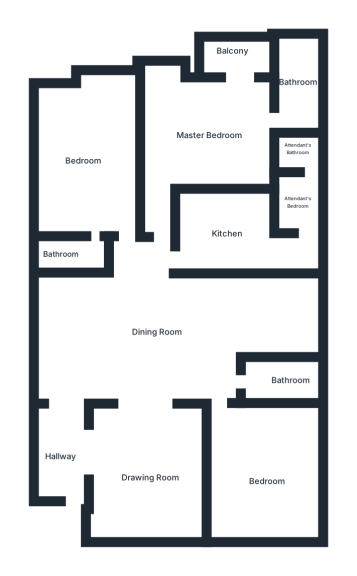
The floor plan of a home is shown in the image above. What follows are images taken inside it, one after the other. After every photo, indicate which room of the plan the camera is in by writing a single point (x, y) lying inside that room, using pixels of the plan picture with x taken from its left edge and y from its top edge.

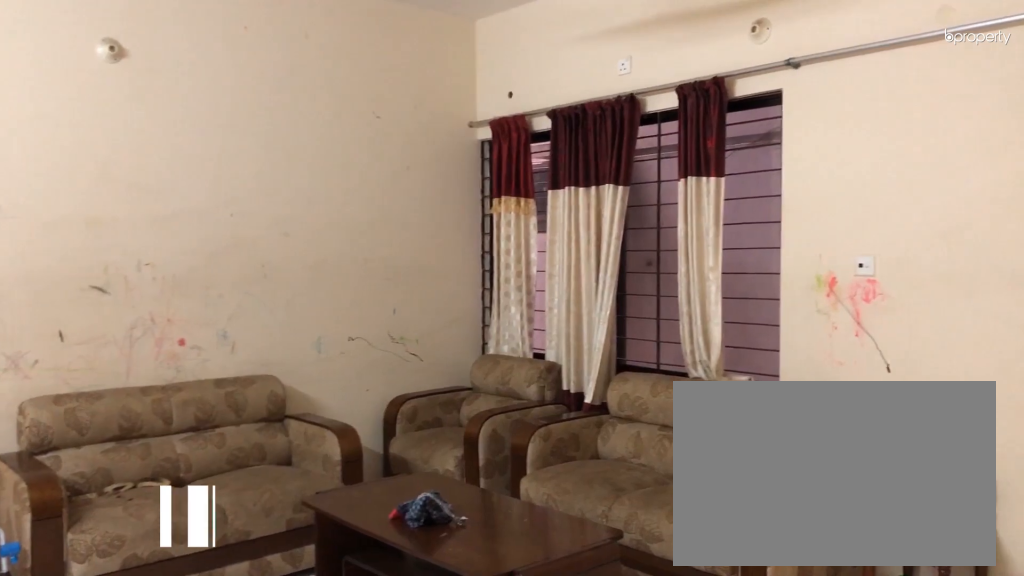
(143, 471)
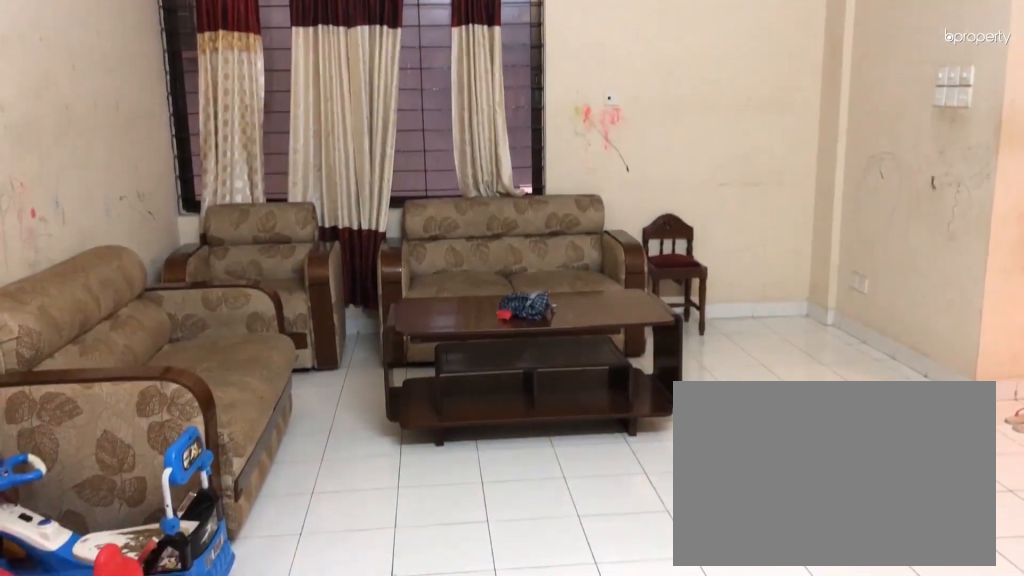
(142, 471)
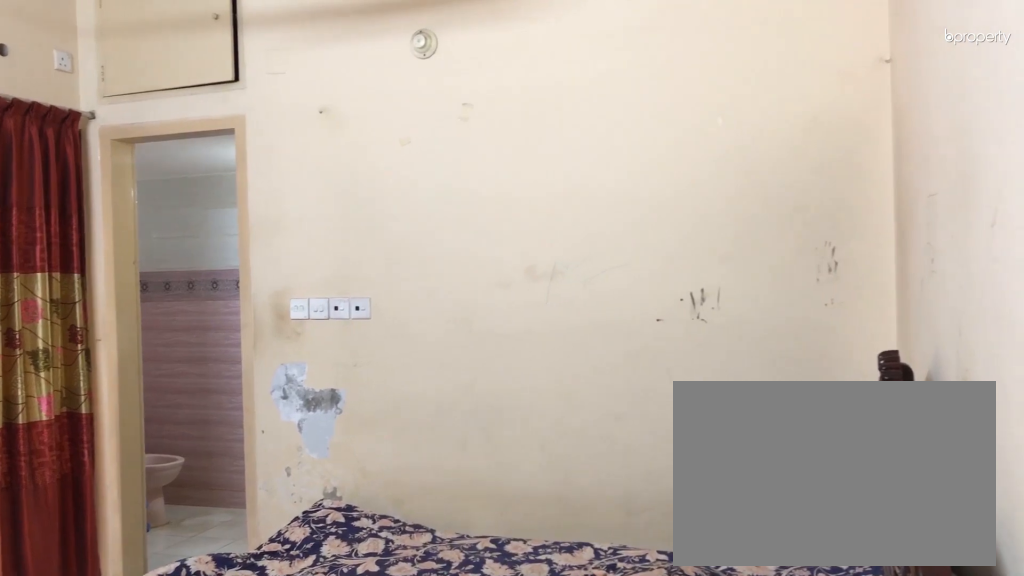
(204, 137)
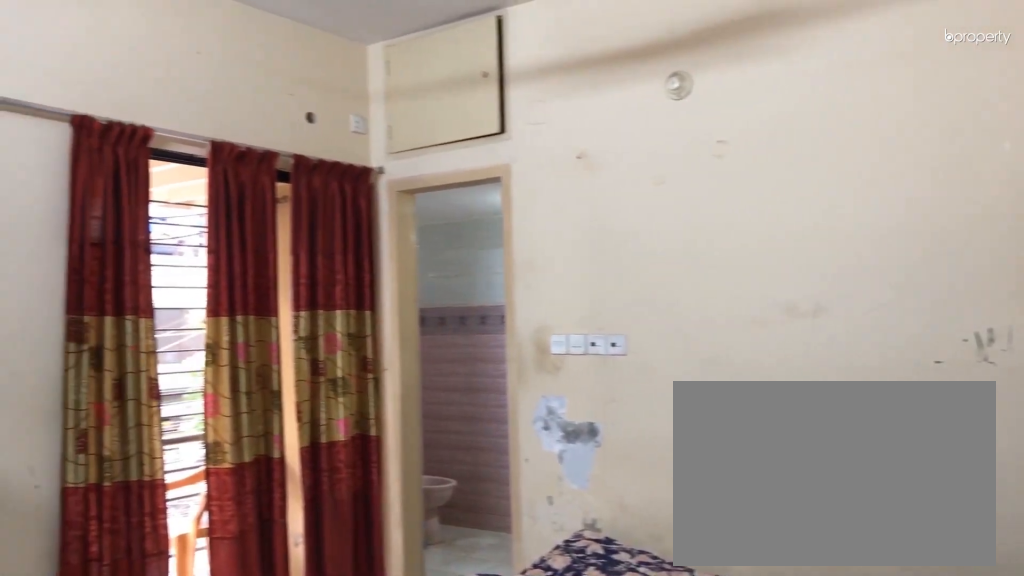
(204, 137)
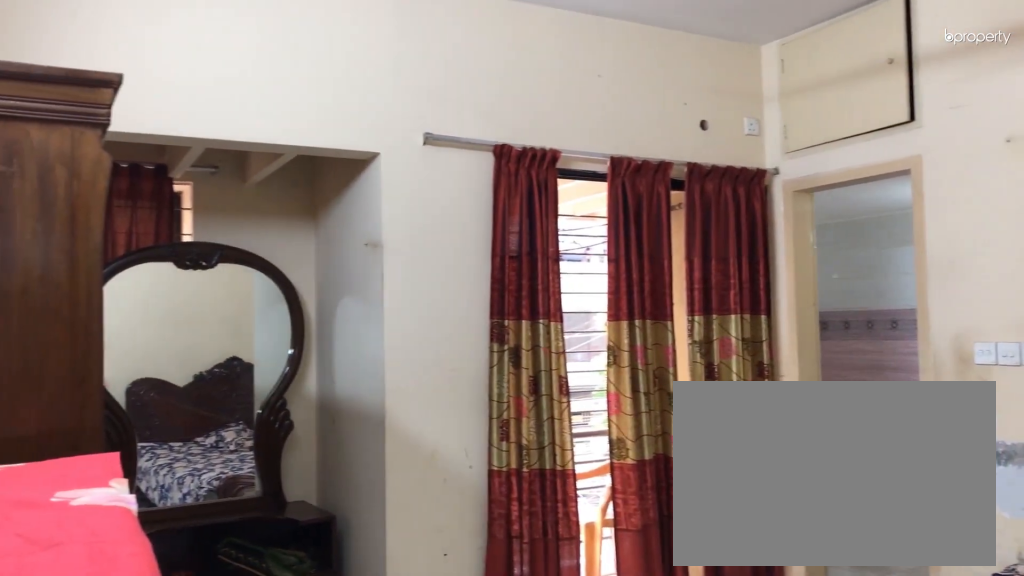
(204, 137)
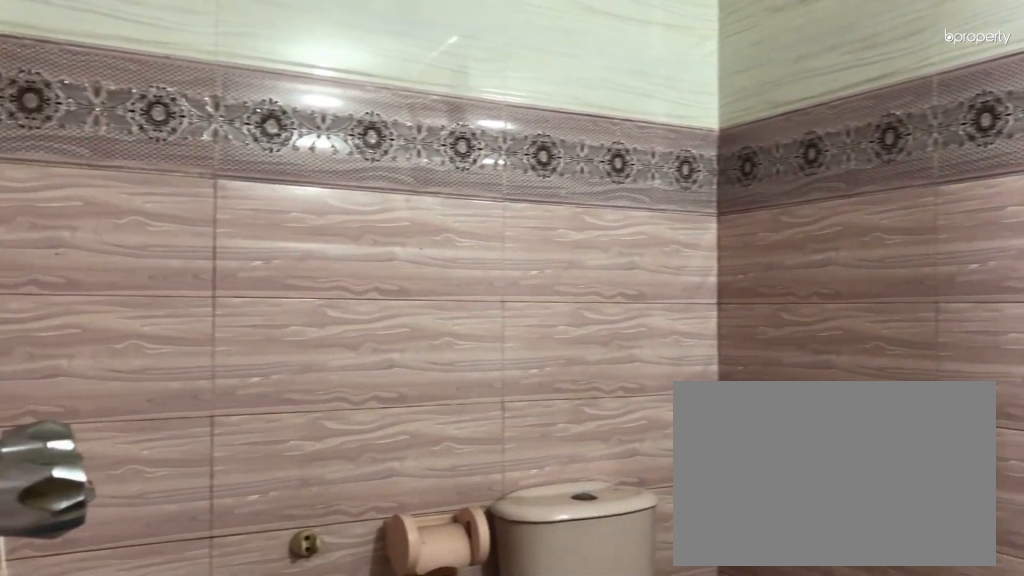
(295, 85)
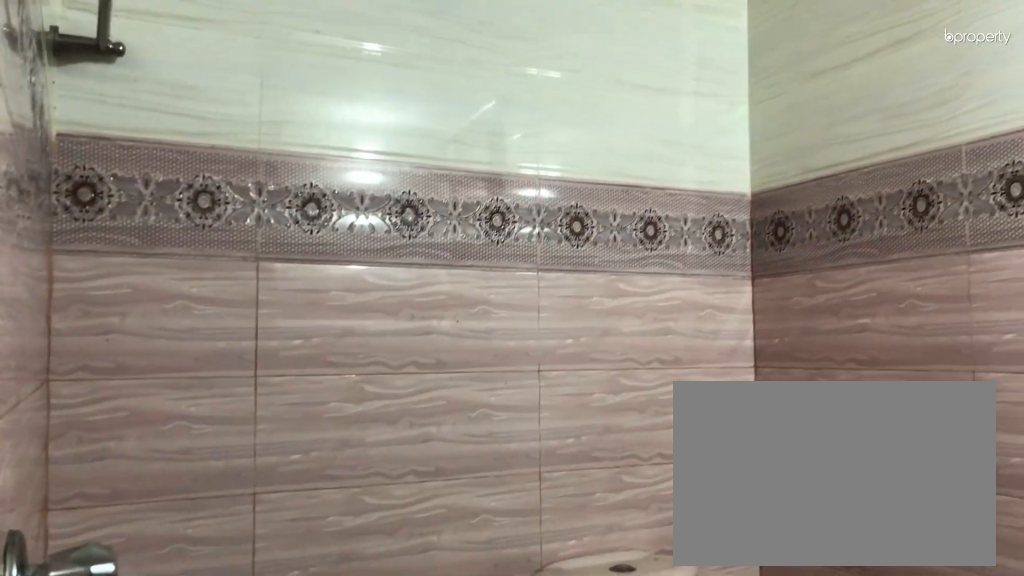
(295, 85)
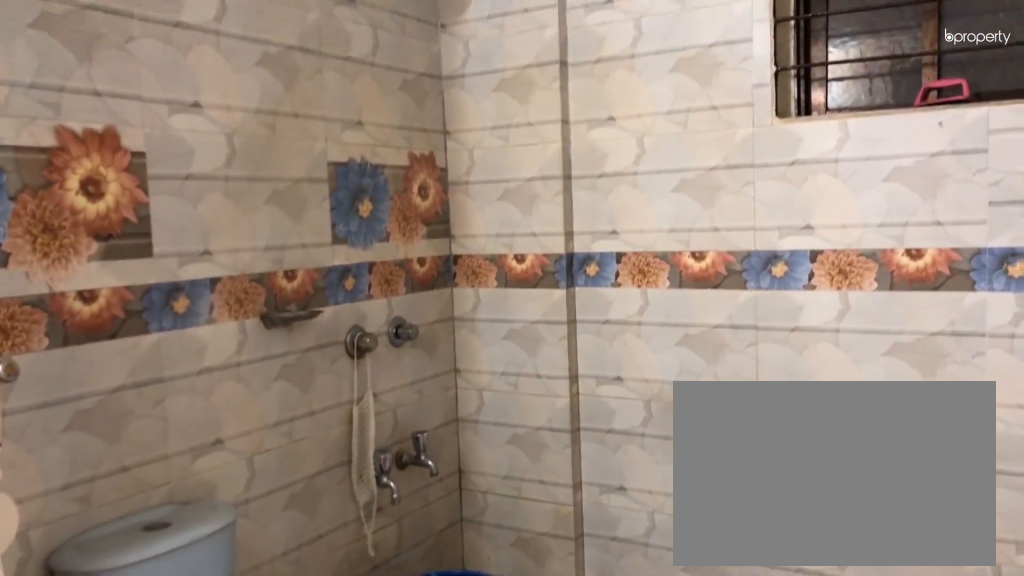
(65, 256)
